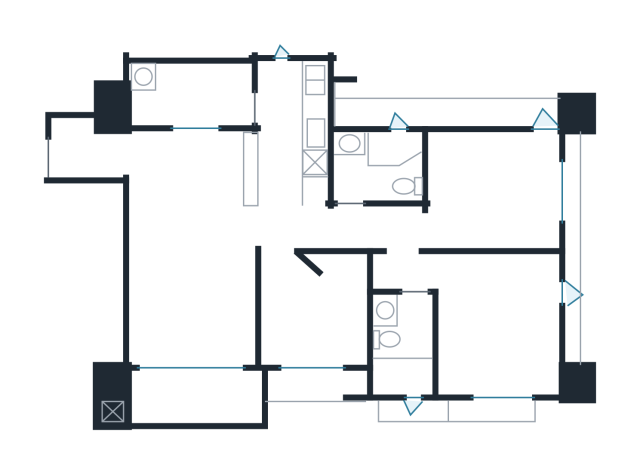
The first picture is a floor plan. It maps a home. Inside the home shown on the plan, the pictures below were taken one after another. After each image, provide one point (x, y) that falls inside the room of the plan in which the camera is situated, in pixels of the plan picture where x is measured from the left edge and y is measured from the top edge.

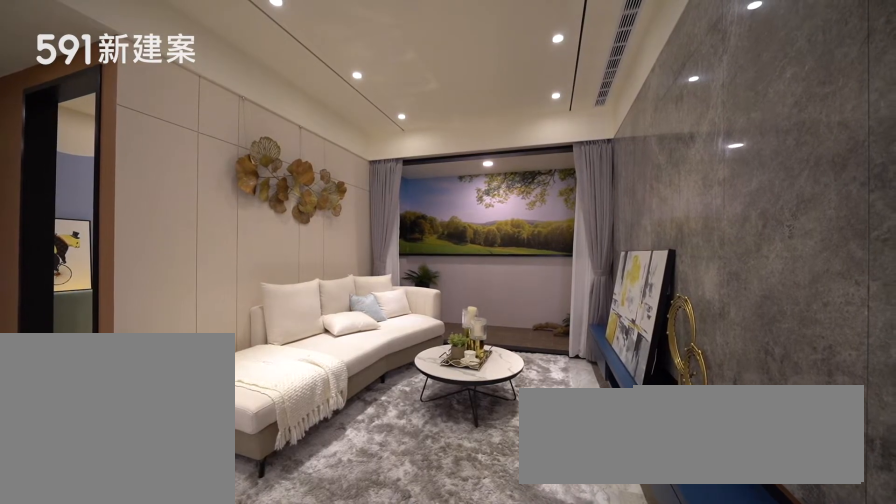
(194, 296)
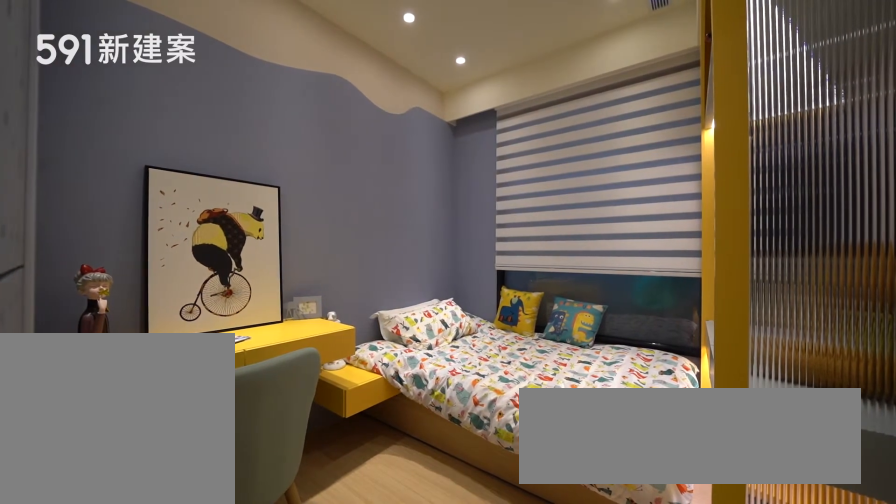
(318, 310)
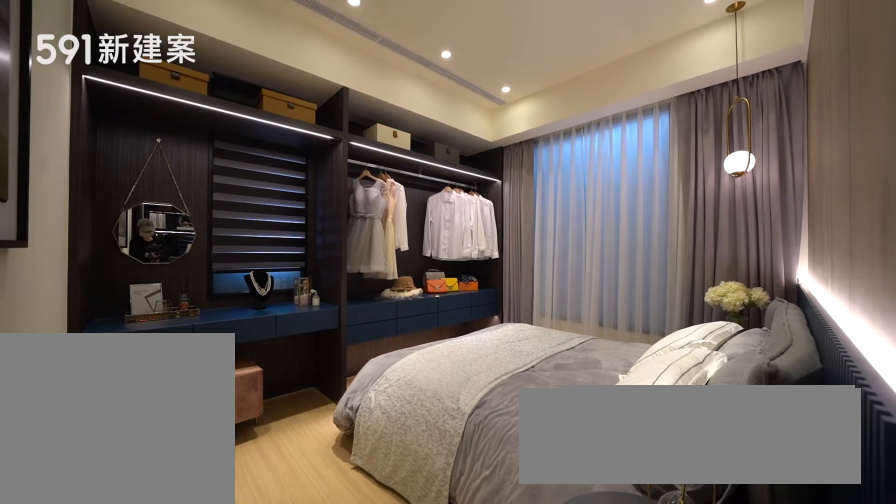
(486, 319)
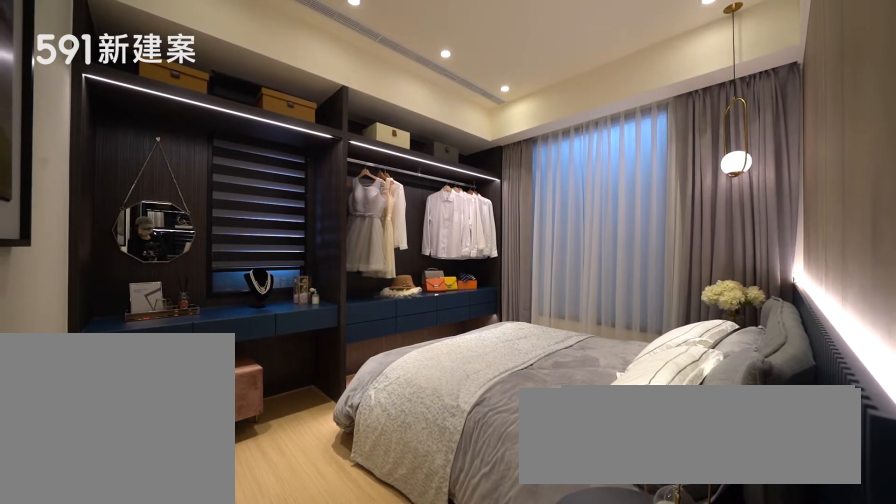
(486, 319)
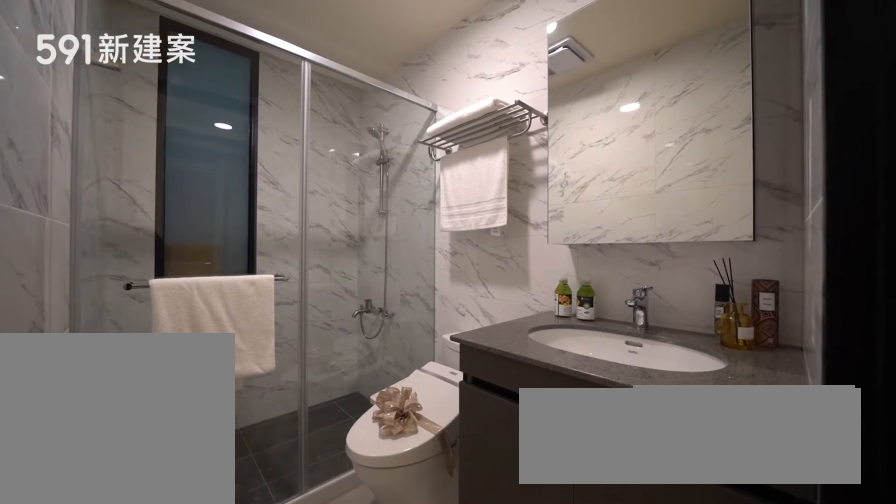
(400, 348)
